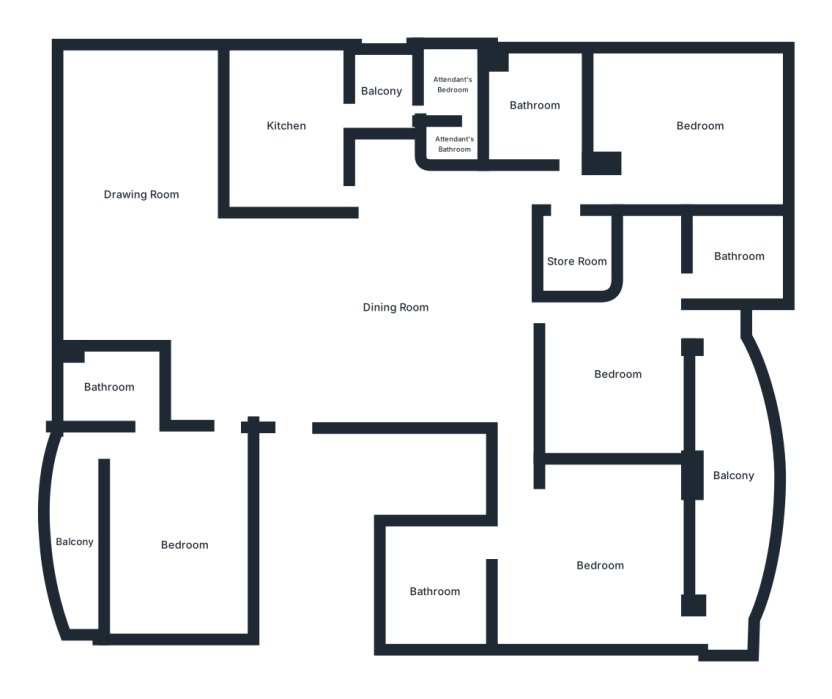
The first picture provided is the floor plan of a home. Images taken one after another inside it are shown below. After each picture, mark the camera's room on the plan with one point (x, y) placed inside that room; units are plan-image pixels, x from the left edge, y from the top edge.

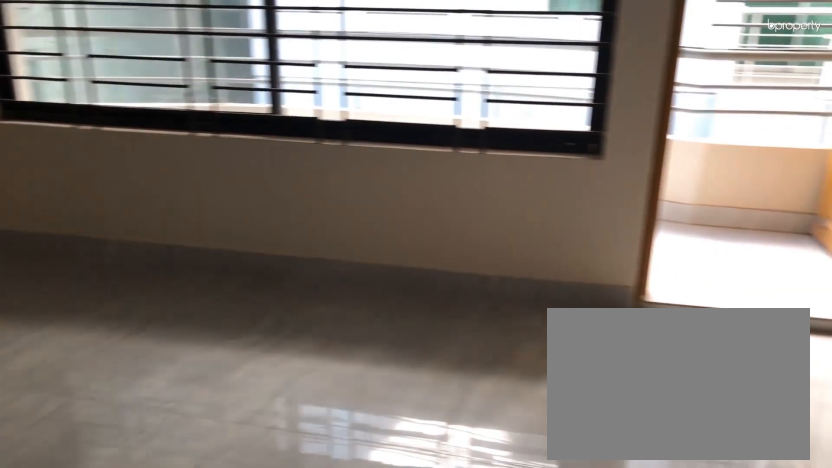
(177, 546)
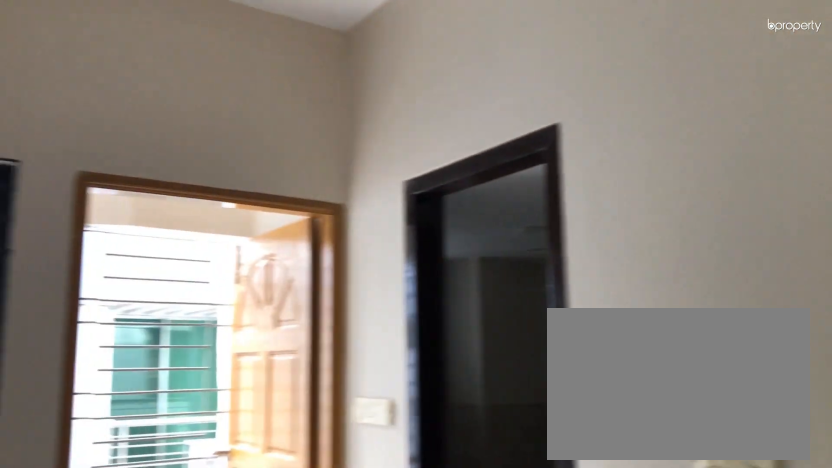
(177, 546)
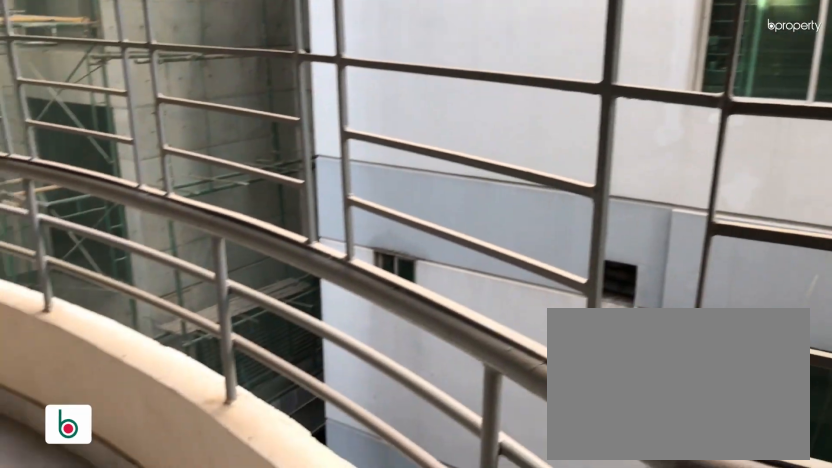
(78, 541)
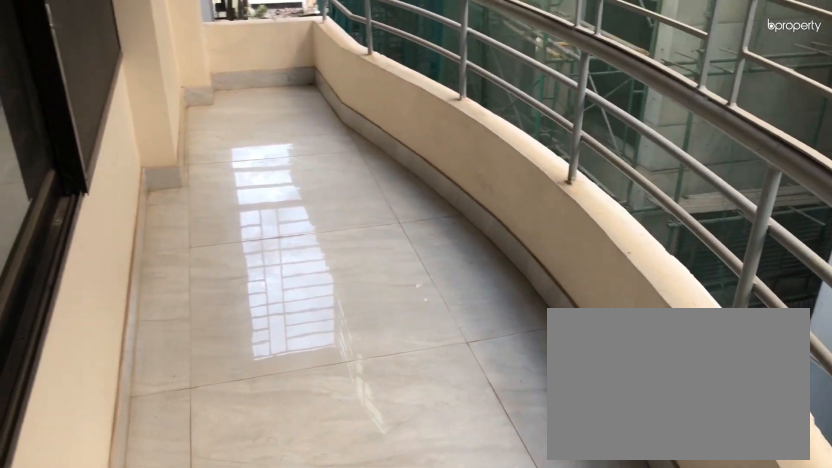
(78, 541)
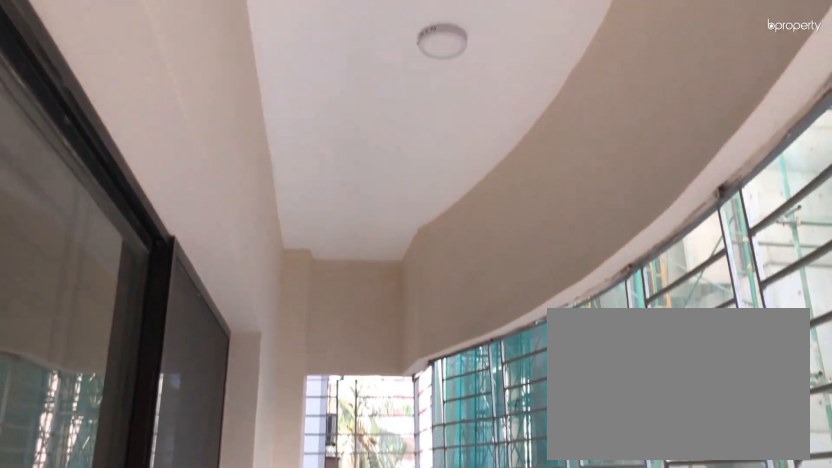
(78, 541)
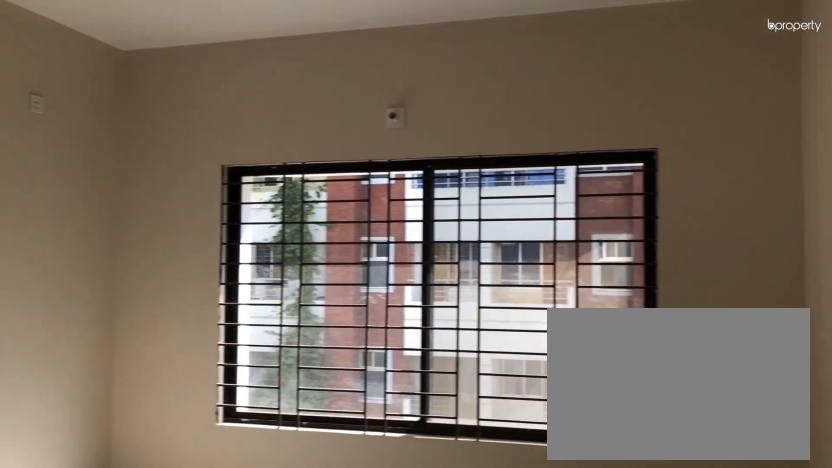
(687, 132)
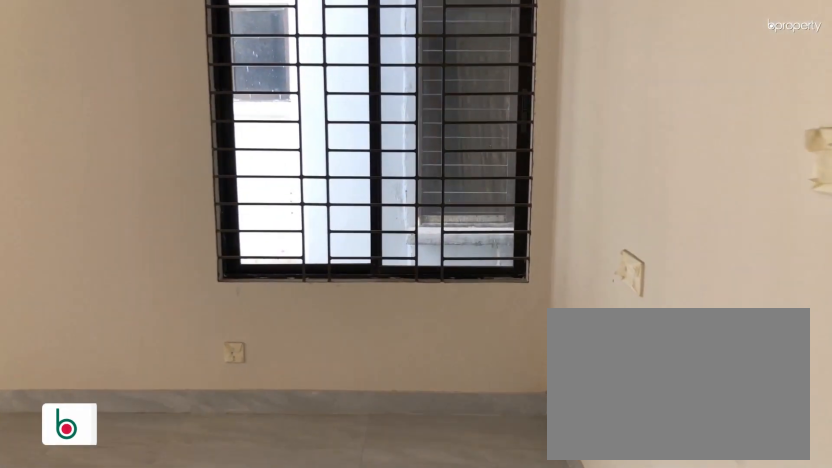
(593, 557)
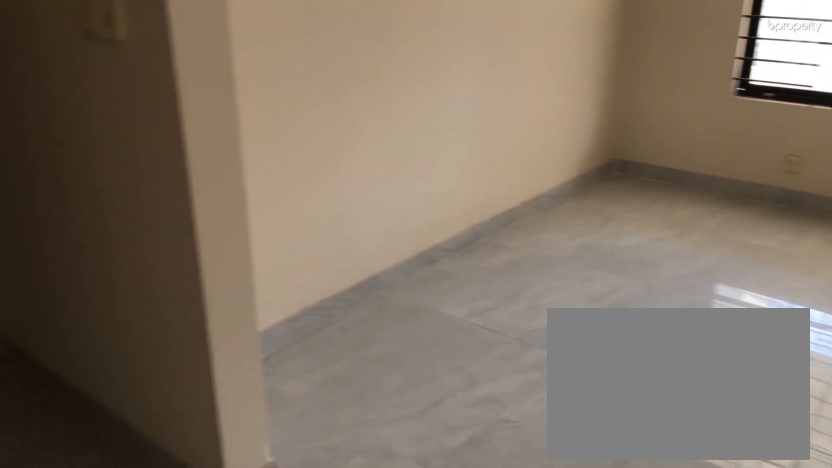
(593, 557)
